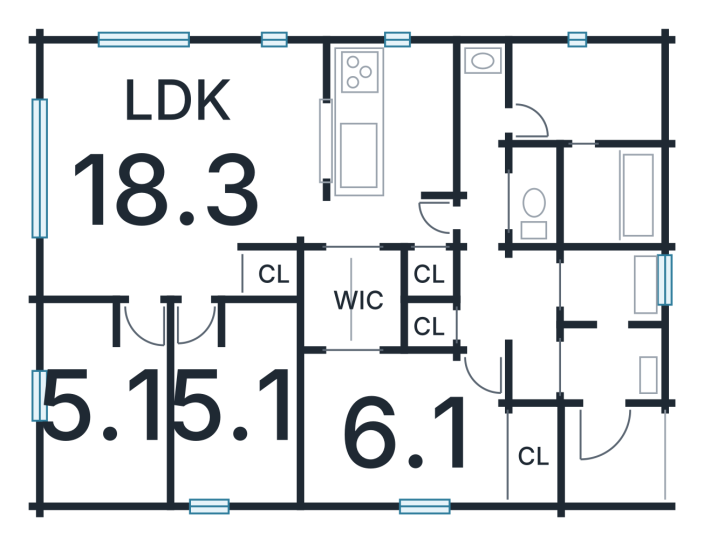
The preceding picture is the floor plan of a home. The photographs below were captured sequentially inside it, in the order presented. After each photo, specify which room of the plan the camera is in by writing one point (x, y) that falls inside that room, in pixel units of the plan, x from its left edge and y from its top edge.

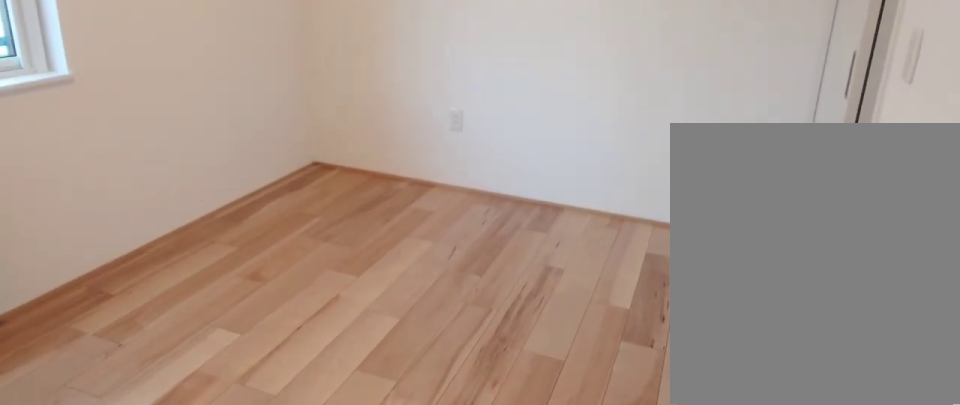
(393, 429)
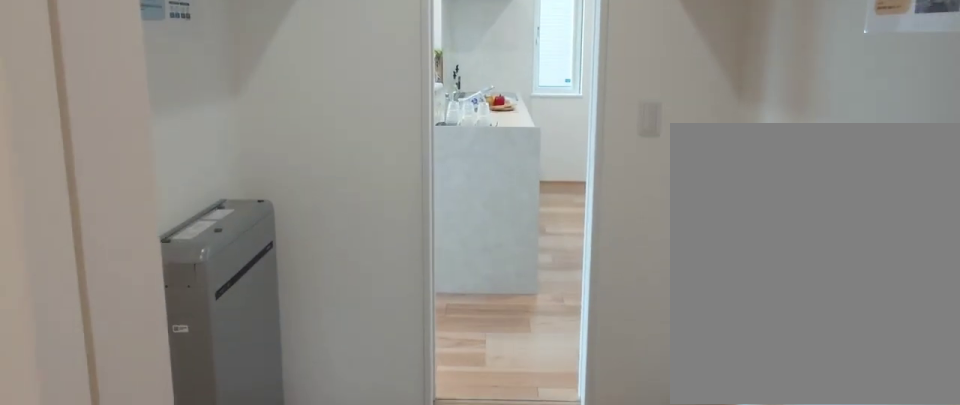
(352, 305)
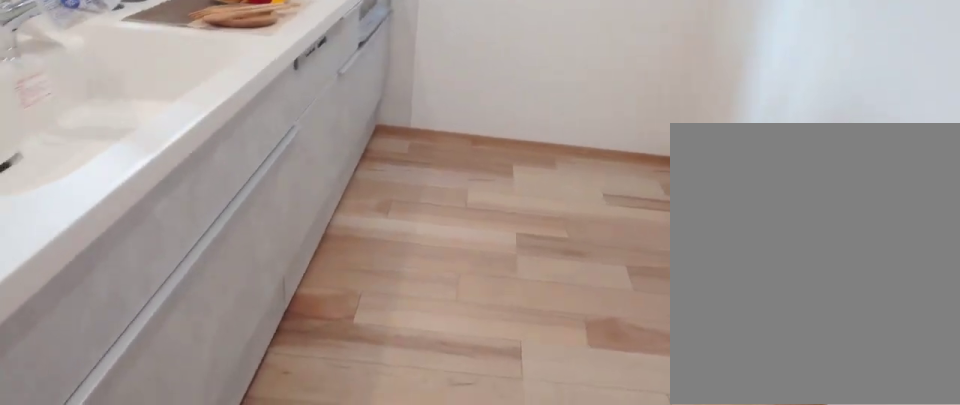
(387, 142)
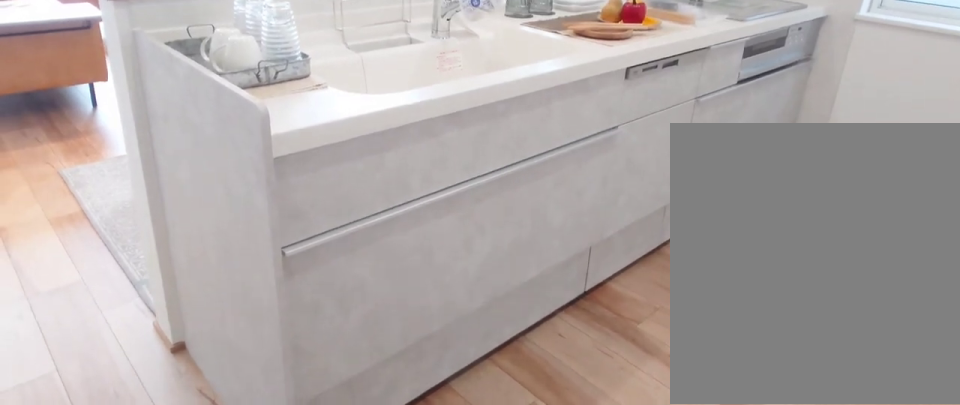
(387, 142)
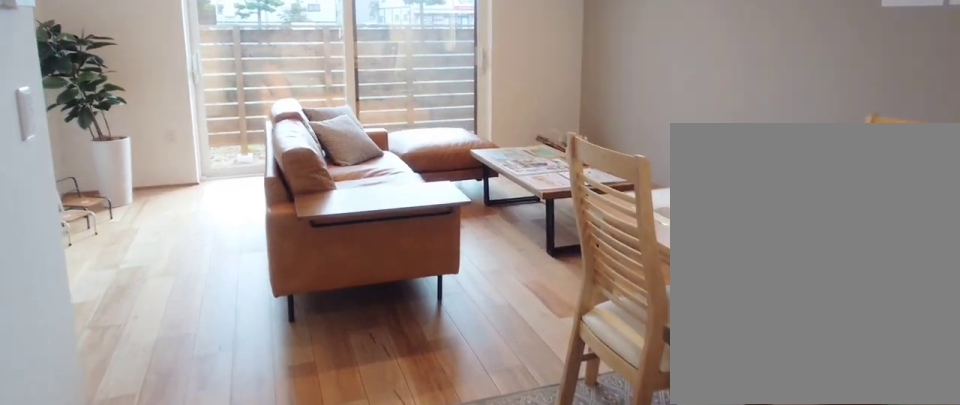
(160, 179)
